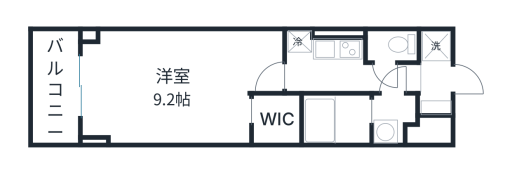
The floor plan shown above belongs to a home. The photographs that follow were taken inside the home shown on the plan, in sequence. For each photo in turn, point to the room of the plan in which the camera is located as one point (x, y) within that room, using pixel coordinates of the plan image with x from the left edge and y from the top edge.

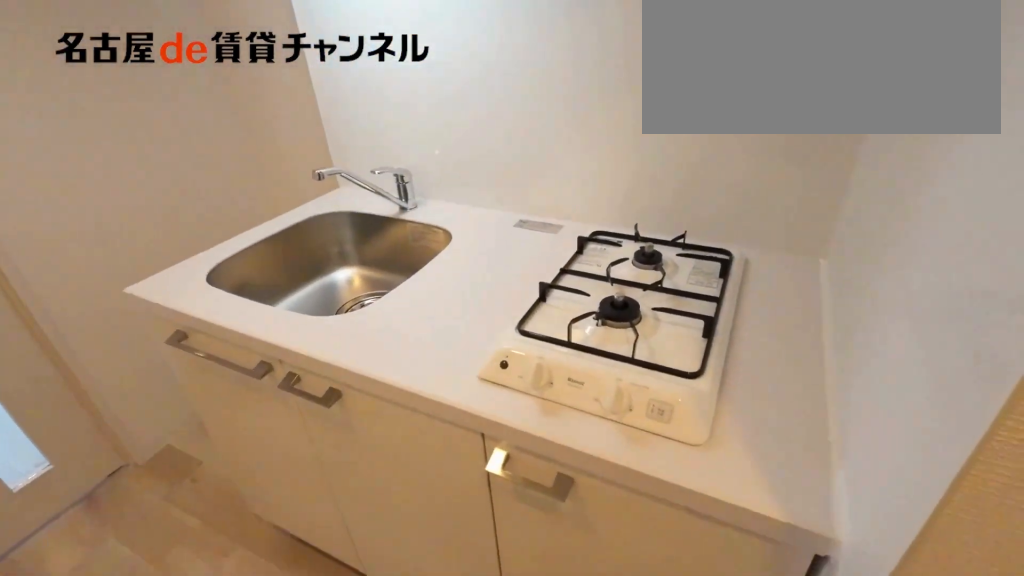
(336, 49)
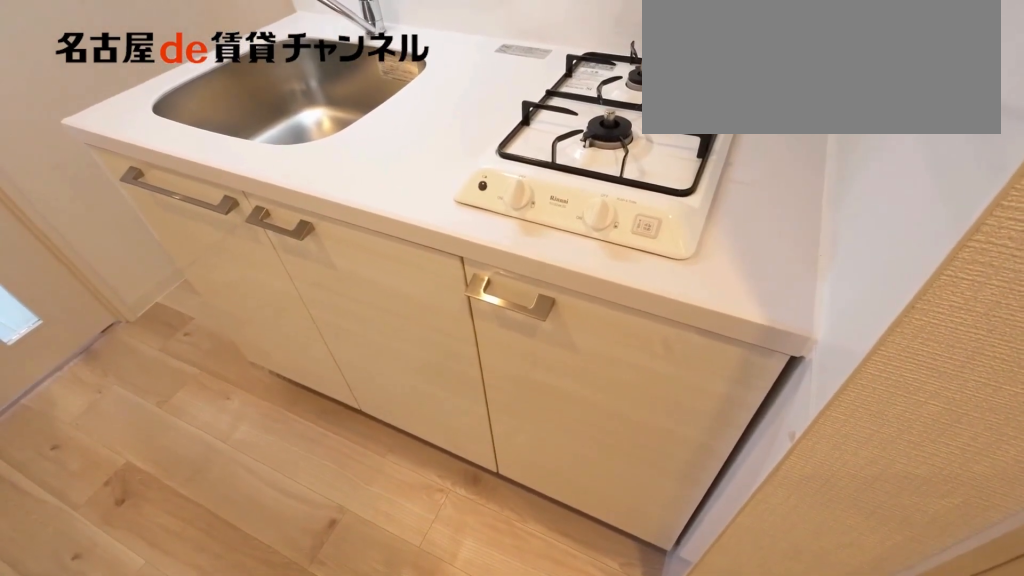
(336, 49)
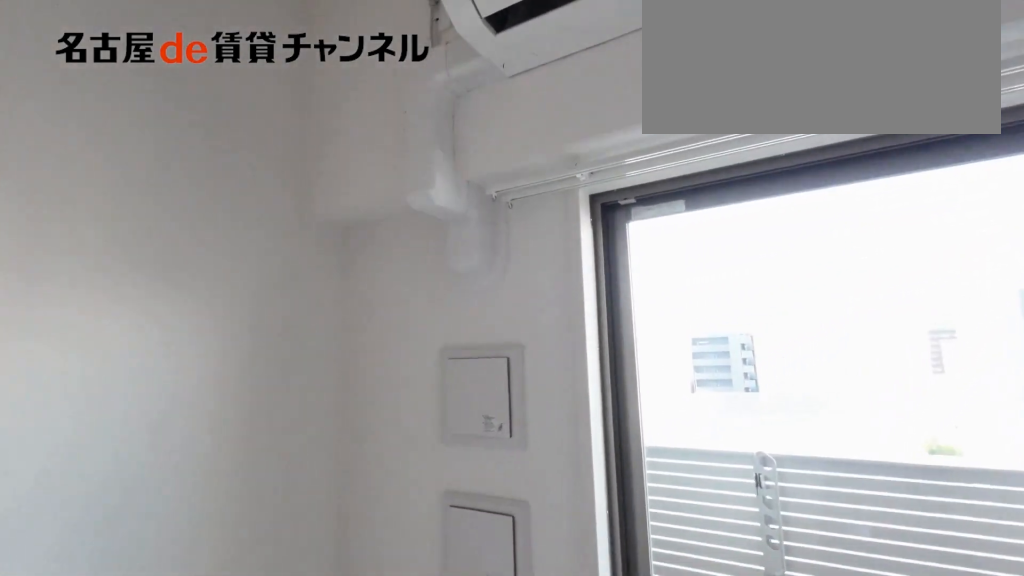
(177, 84)
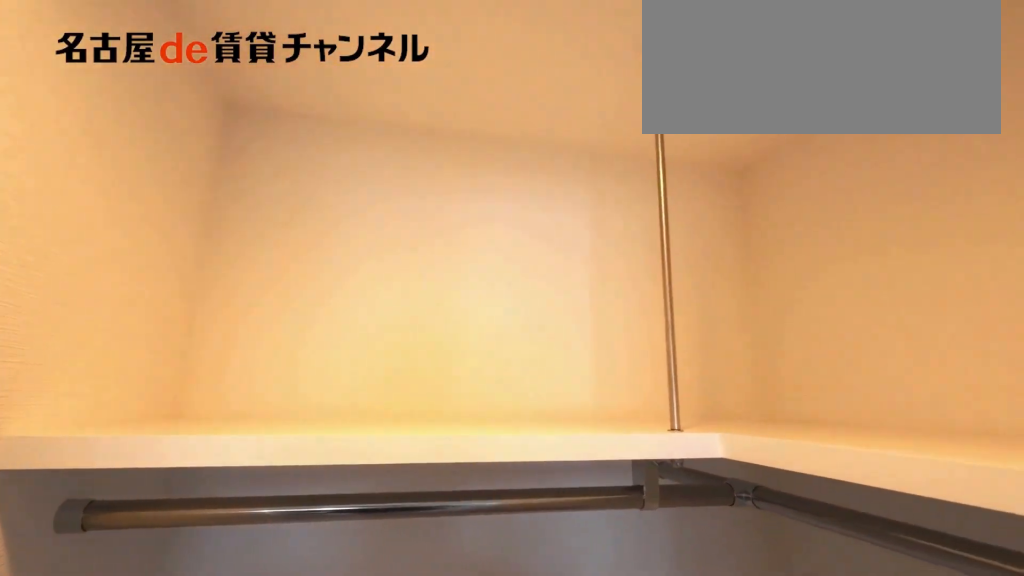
(276, 120)
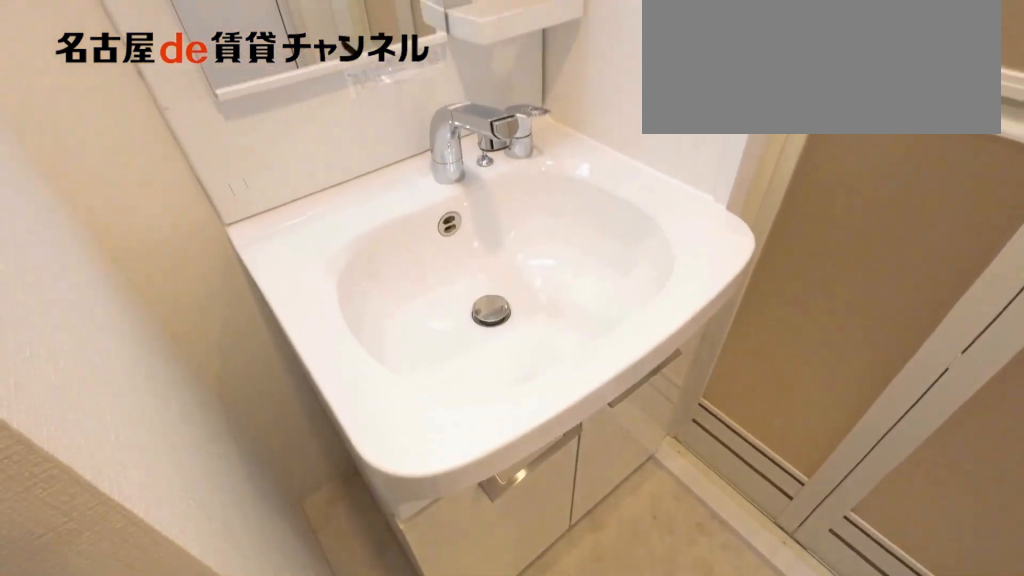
(393, 118)
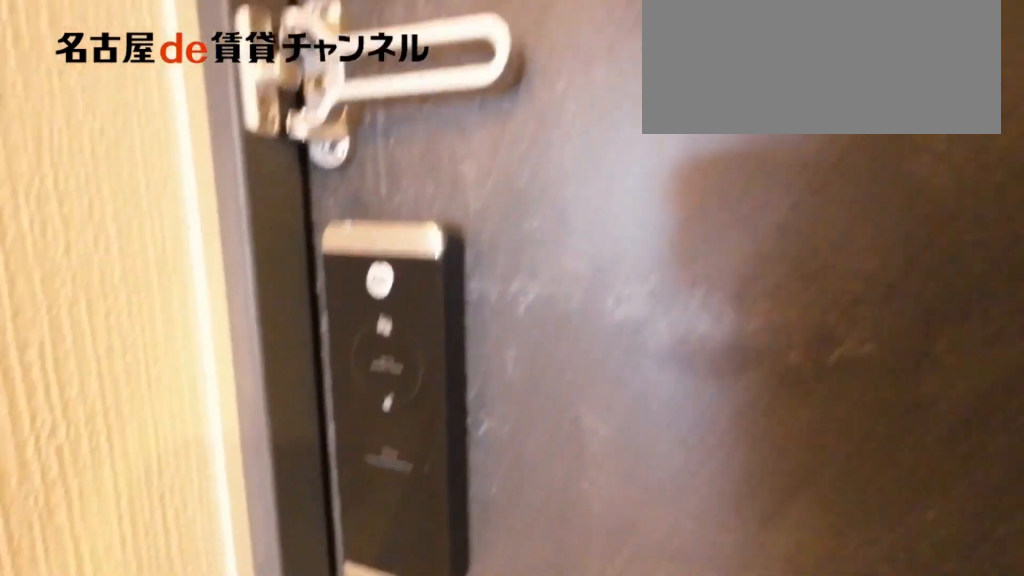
(435, 82)
